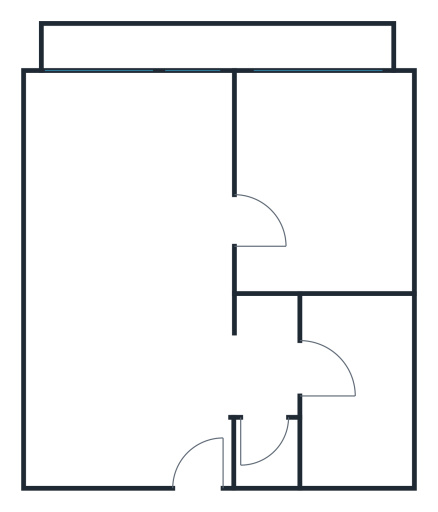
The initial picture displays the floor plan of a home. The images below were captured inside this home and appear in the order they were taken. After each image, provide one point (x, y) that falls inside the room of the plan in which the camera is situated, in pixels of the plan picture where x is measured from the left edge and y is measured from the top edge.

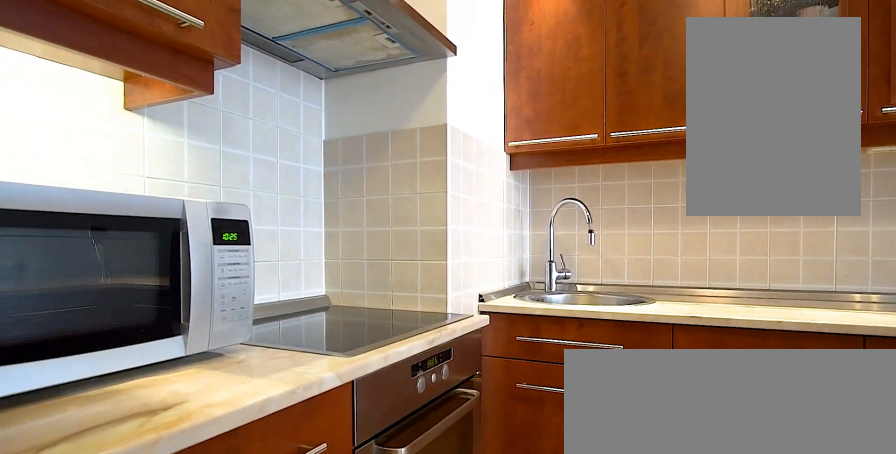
(123, 392)
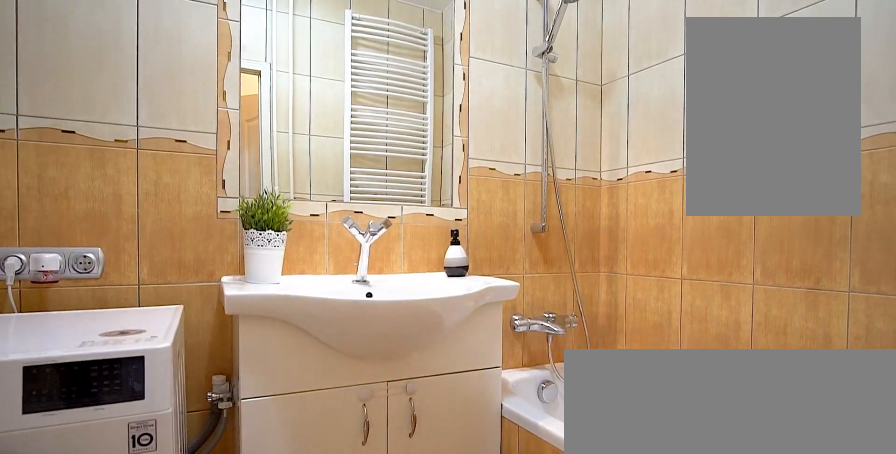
(346, 382)
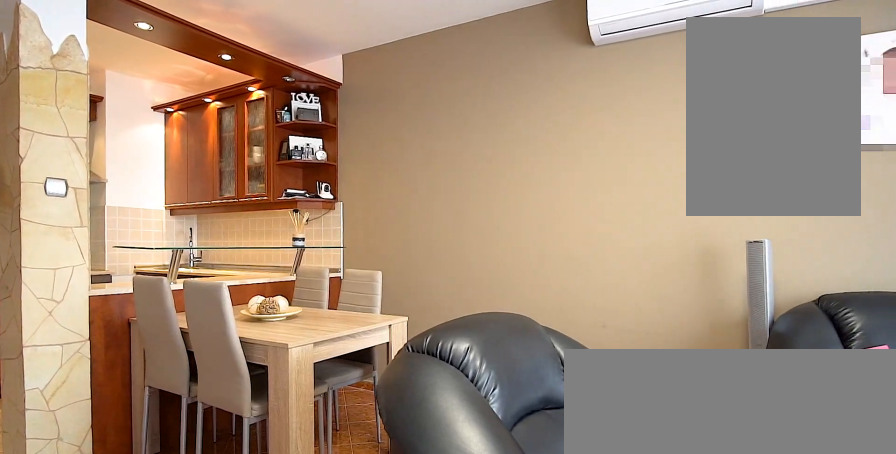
(137, 206)
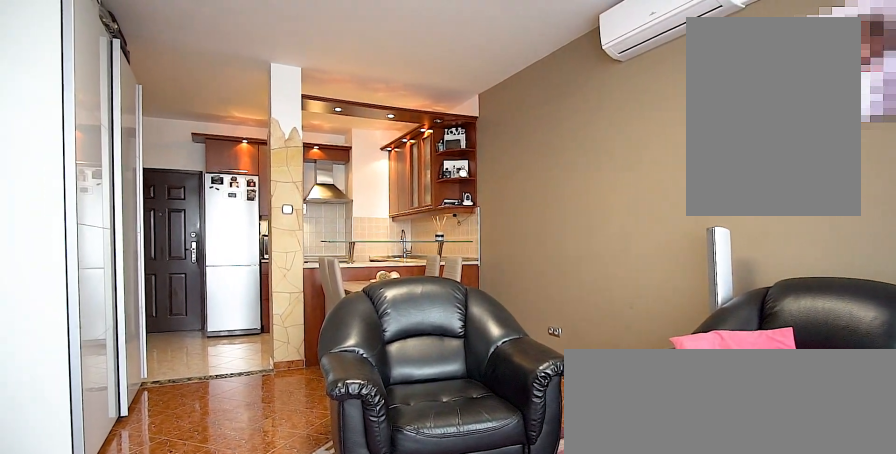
(137, 206)
